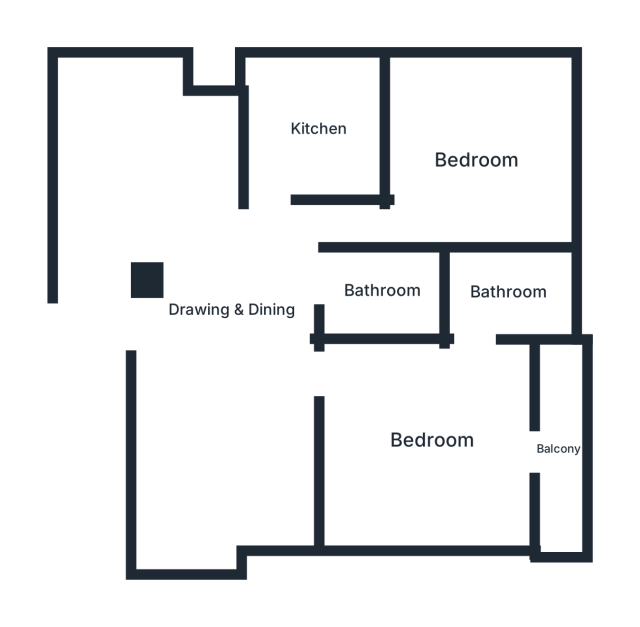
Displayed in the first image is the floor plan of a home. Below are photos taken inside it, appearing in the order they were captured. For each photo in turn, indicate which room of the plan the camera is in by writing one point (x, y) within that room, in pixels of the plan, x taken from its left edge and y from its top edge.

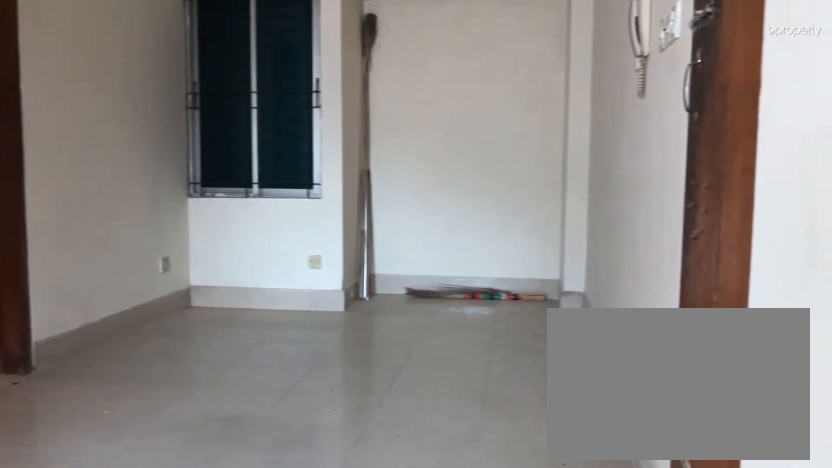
(230, 305)
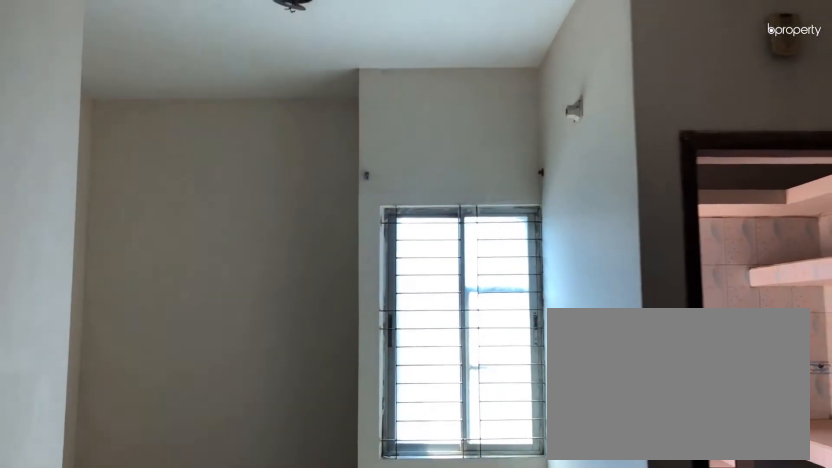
(230, 305)
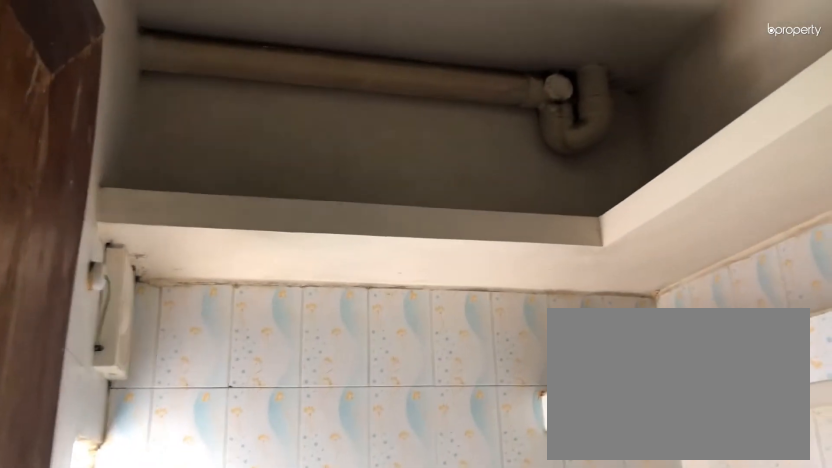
(317, 129)
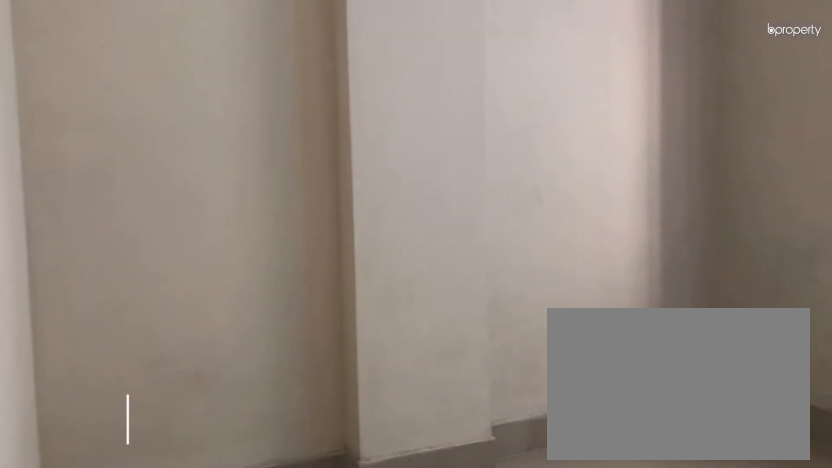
(477, 158)
